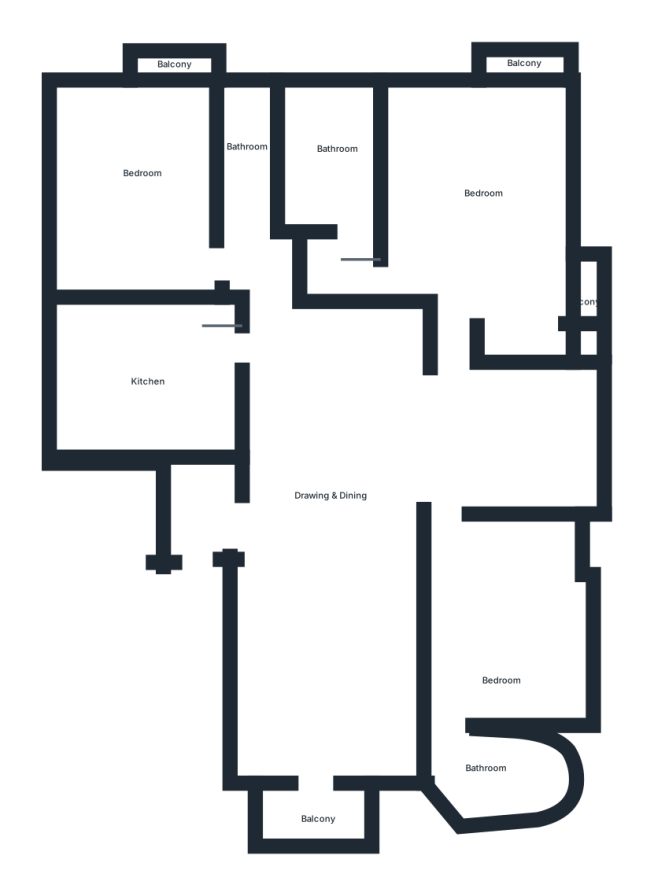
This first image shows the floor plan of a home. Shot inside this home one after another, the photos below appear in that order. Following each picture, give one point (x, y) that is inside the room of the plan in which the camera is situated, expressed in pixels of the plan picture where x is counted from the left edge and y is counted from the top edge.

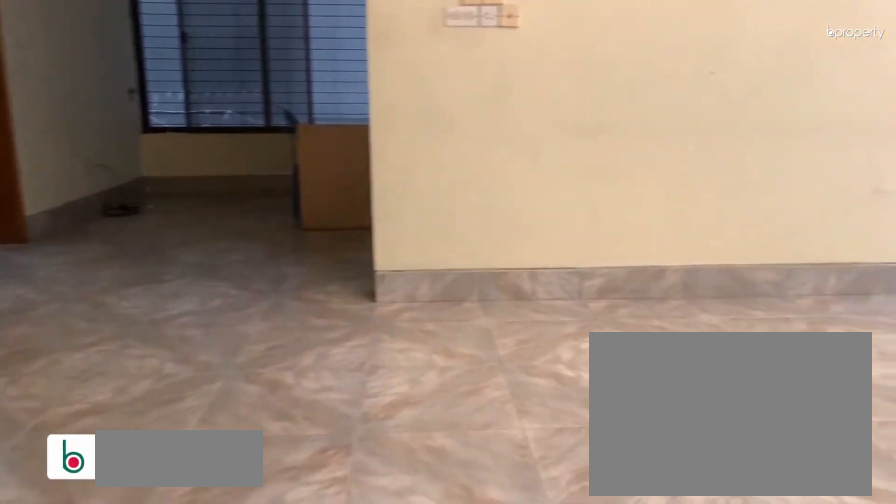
(332, 482)
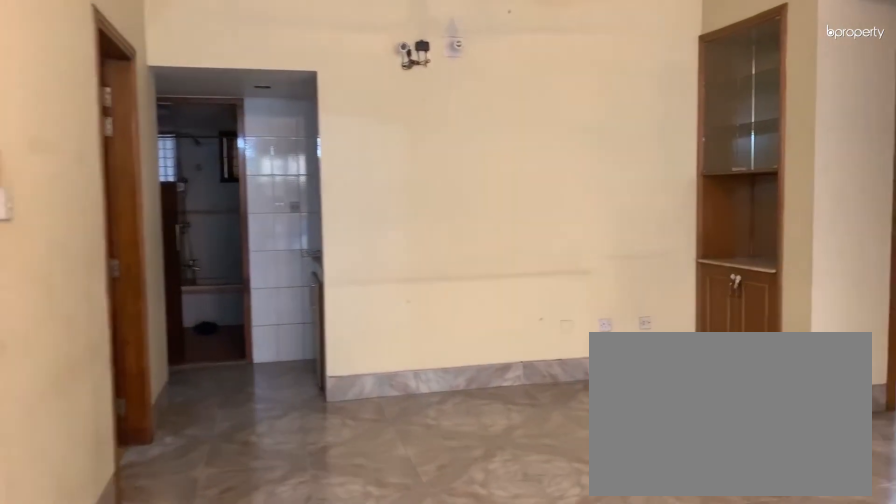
(332, 481)
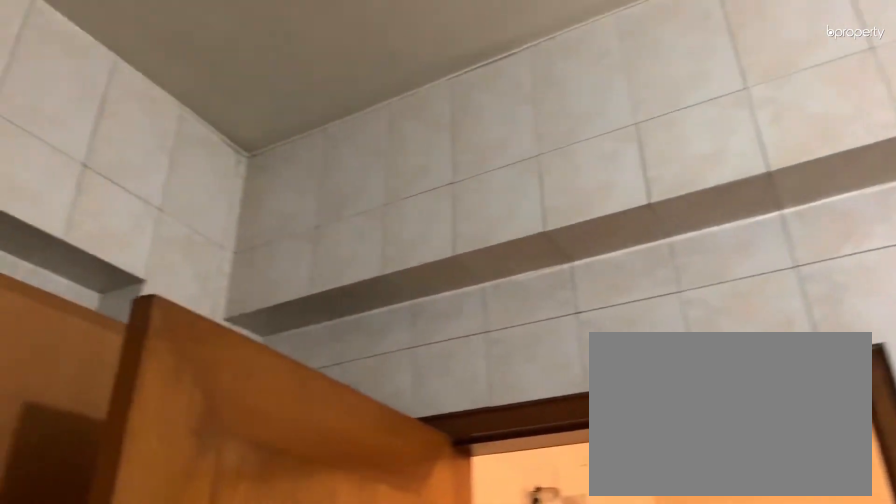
(144, 377)
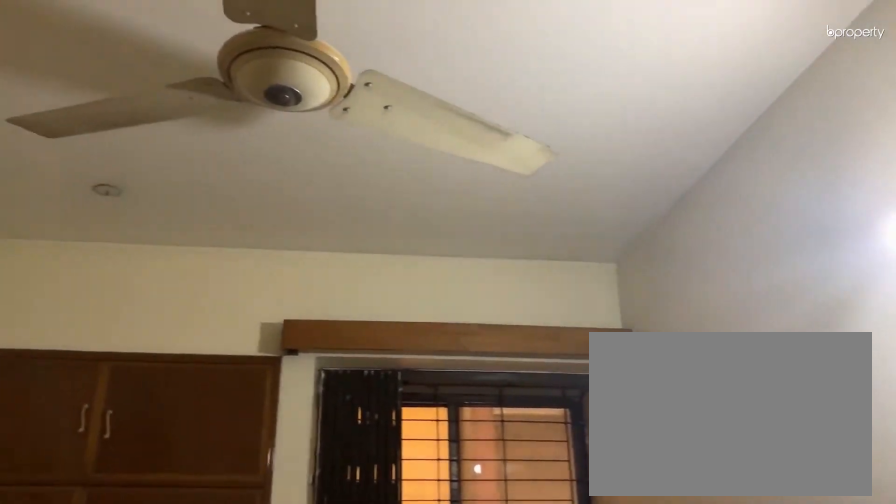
(144, 177)
